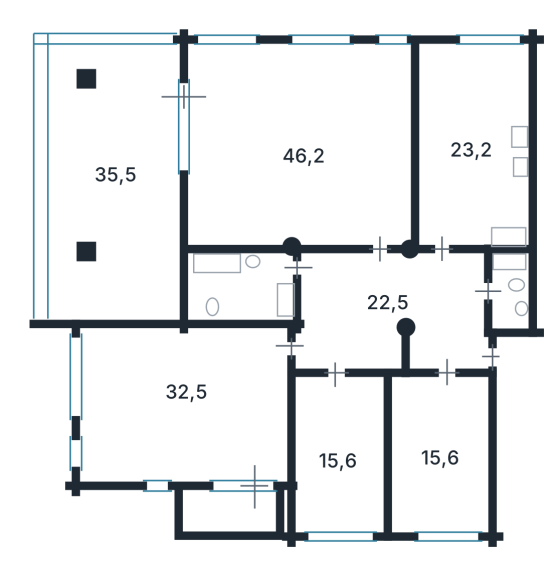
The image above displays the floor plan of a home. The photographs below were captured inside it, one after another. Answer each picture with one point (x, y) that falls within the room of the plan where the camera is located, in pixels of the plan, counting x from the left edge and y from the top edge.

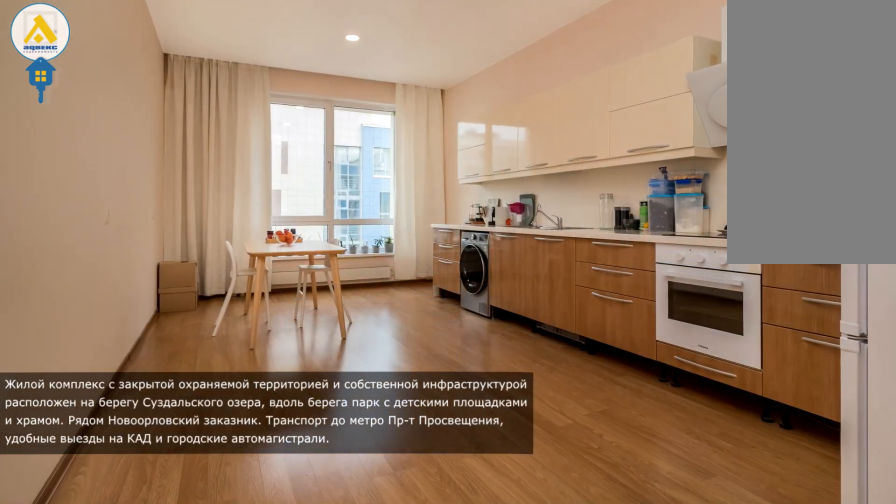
(472, 150)
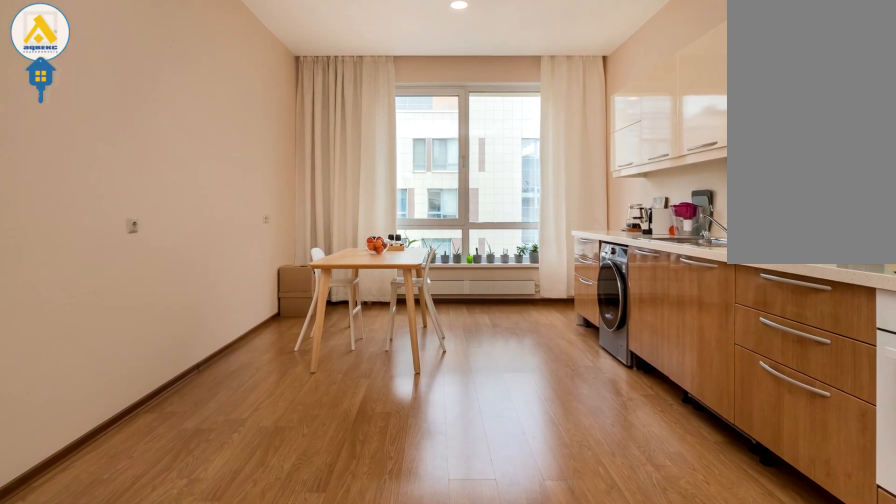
(472, 150)
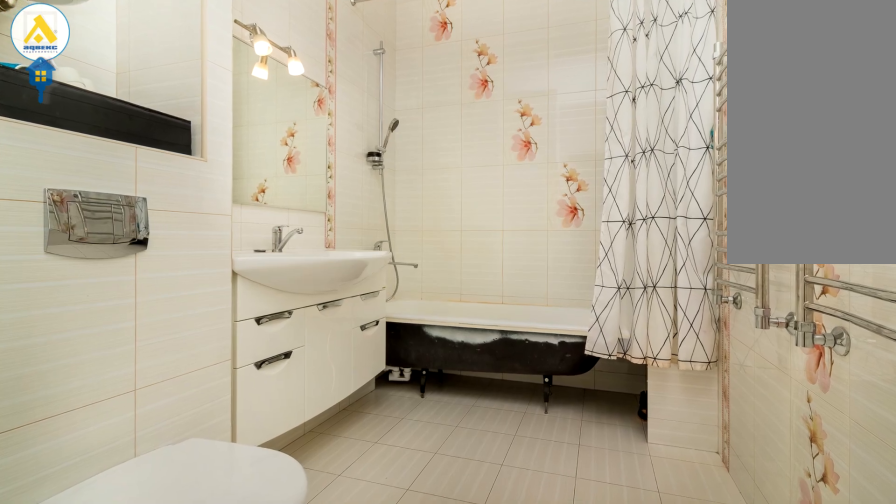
(238, 286)
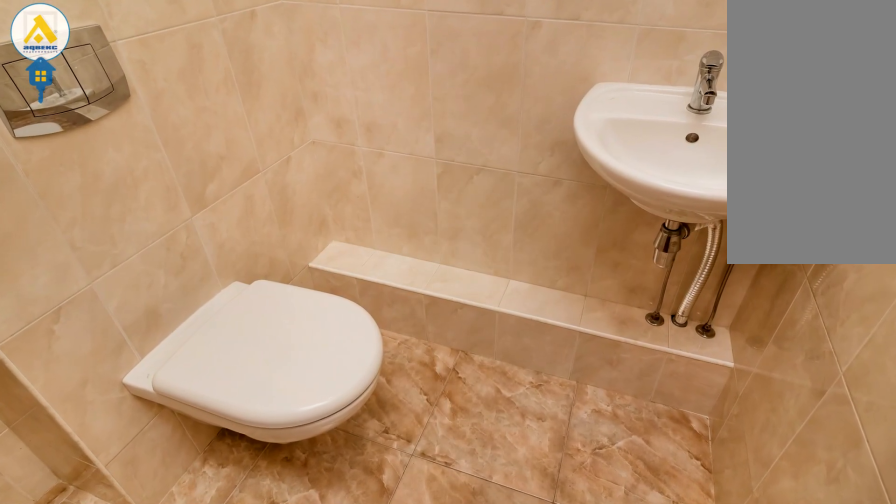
(498, 281)
